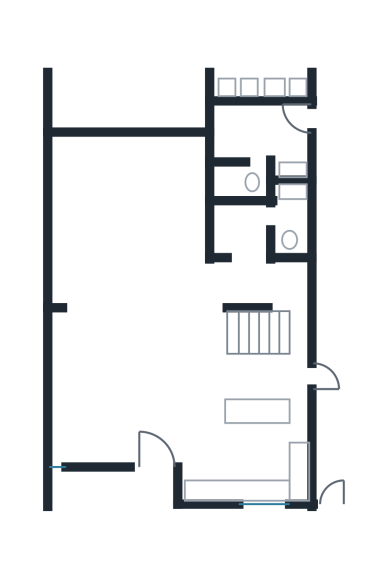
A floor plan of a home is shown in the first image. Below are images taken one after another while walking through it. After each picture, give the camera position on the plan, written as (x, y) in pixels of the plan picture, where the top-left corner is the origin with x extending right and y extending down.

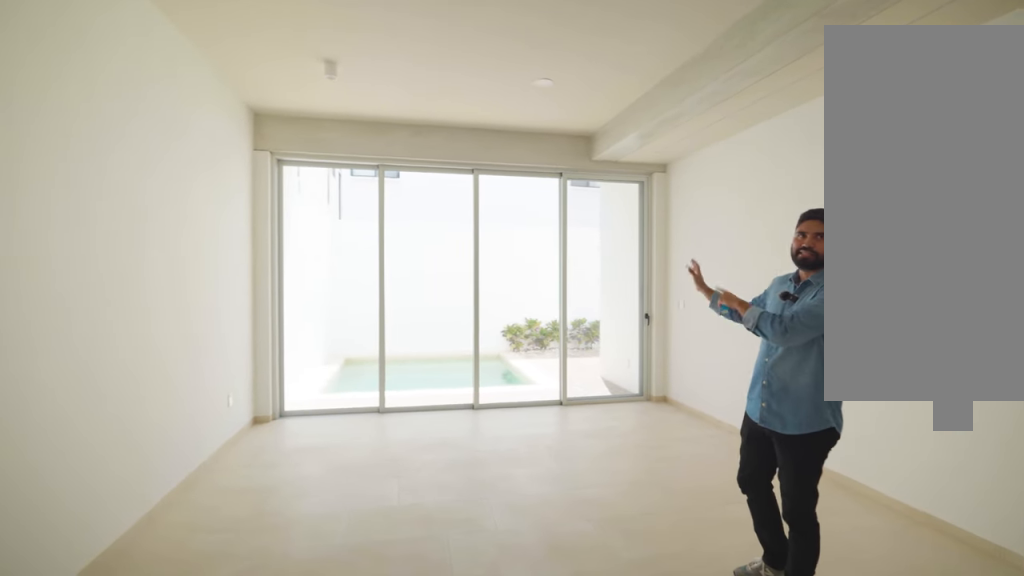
(104, 316)
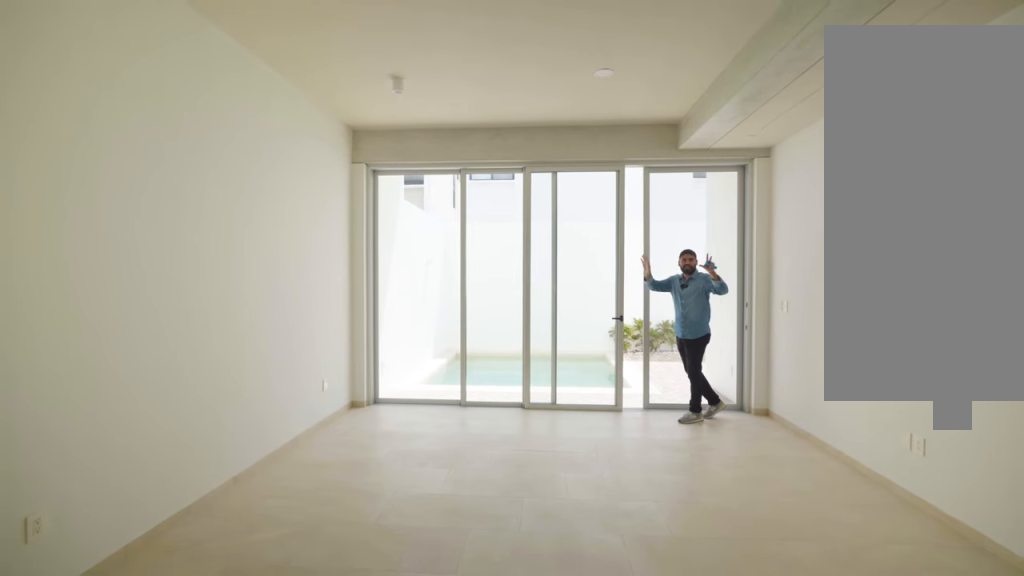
(104, 316)
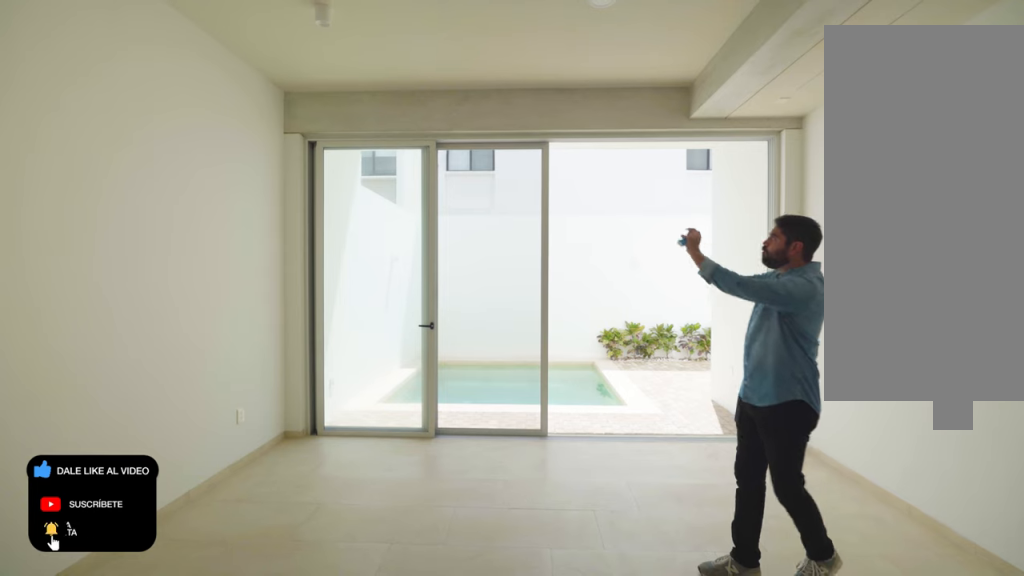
(126, 239)
